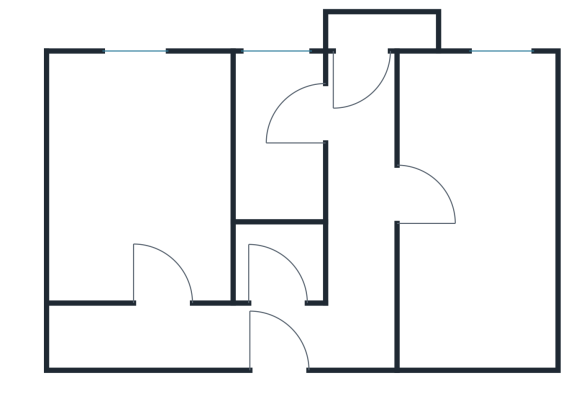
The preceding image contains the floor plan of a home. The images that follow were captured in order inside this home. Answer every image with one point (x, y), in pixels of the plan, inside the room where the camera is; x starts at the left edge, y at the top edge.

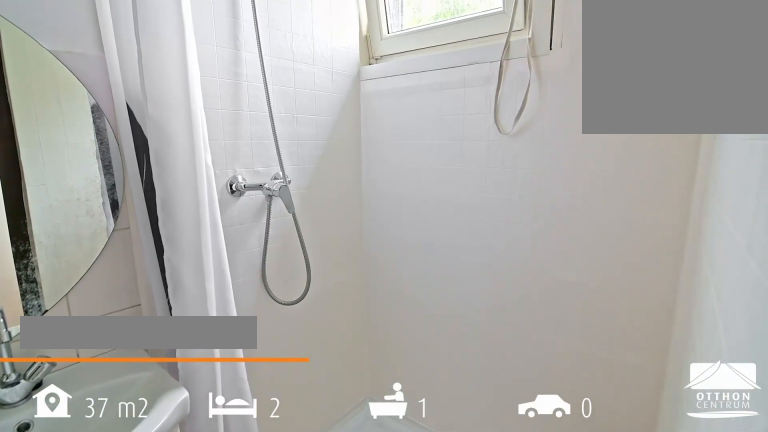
(278, 117)
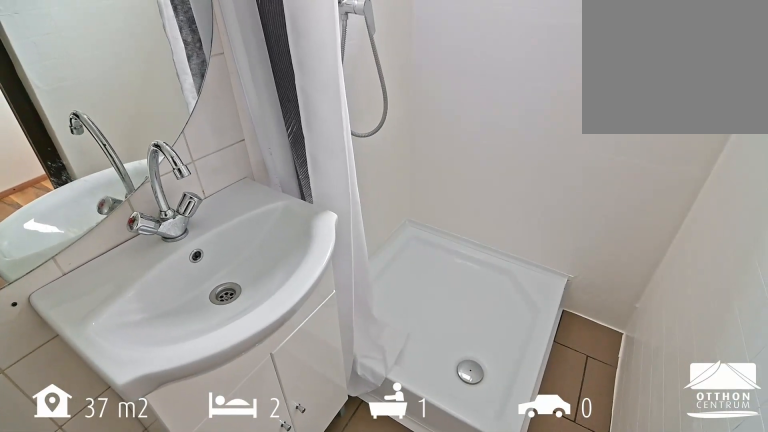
(278, 116)
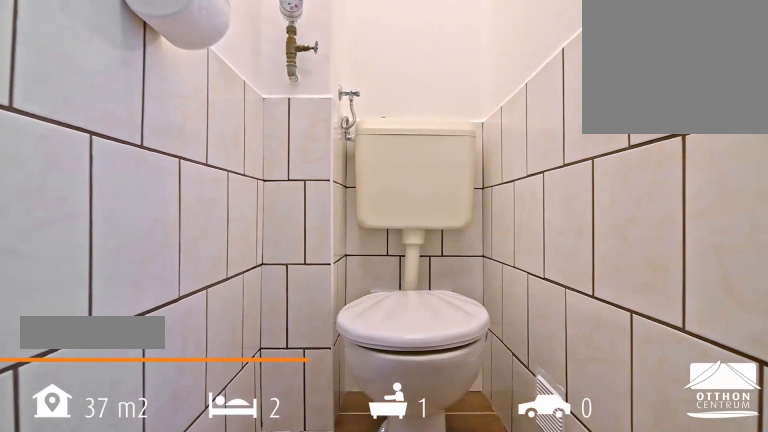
(279, 266)
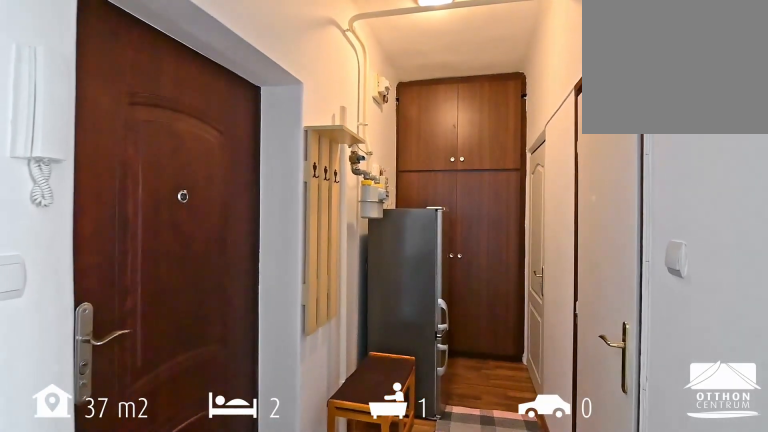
(280, 351)
